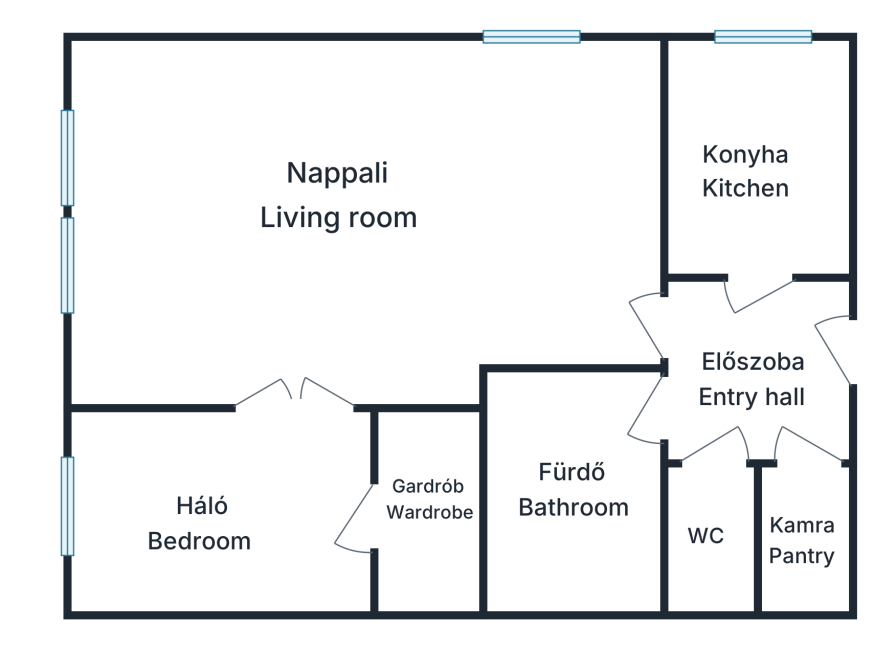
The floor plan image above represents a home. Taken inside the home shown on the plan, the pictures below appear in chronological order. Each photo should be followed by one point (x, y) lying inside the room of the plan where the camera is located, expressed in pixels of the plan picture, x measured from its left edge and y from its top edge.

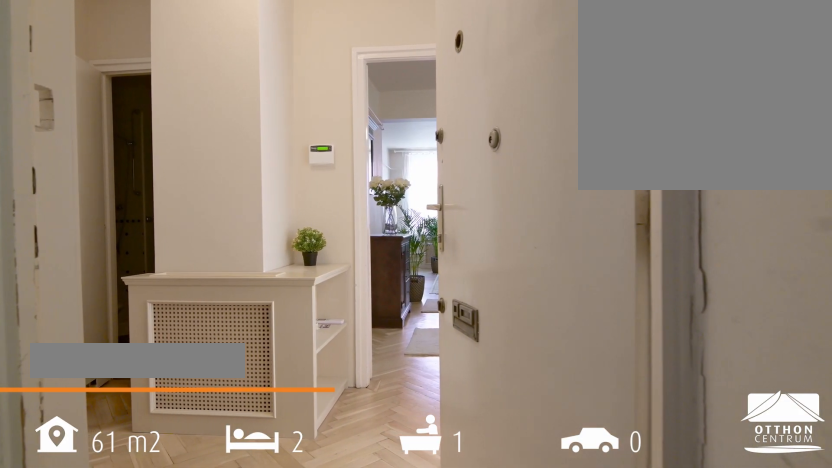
(755, 361)
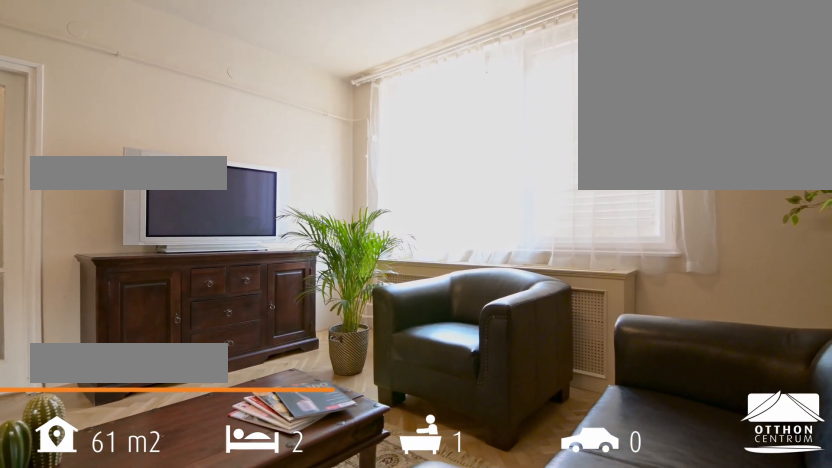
(372, 214)
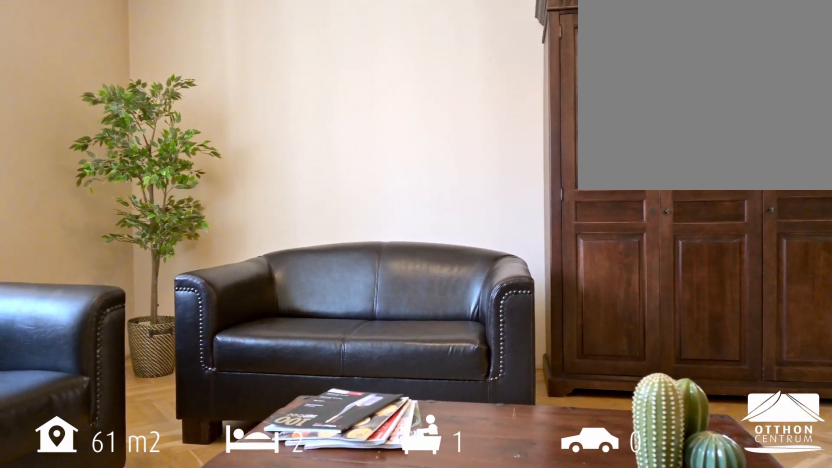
(372, 214)
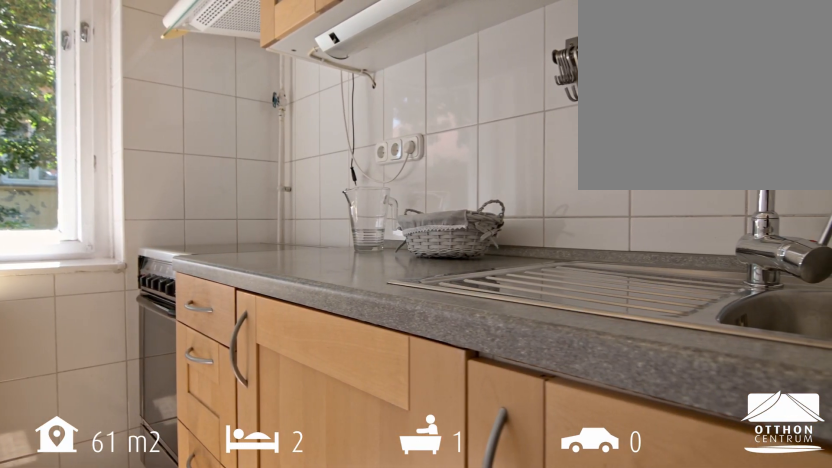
(750, 161)
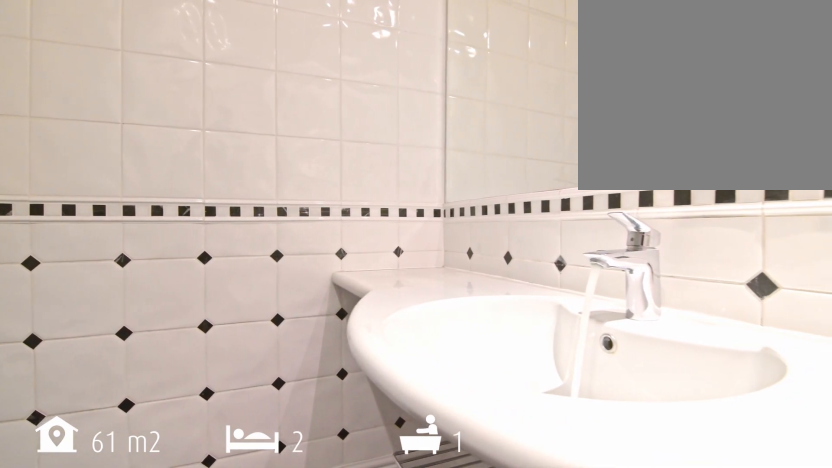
(568, 498)
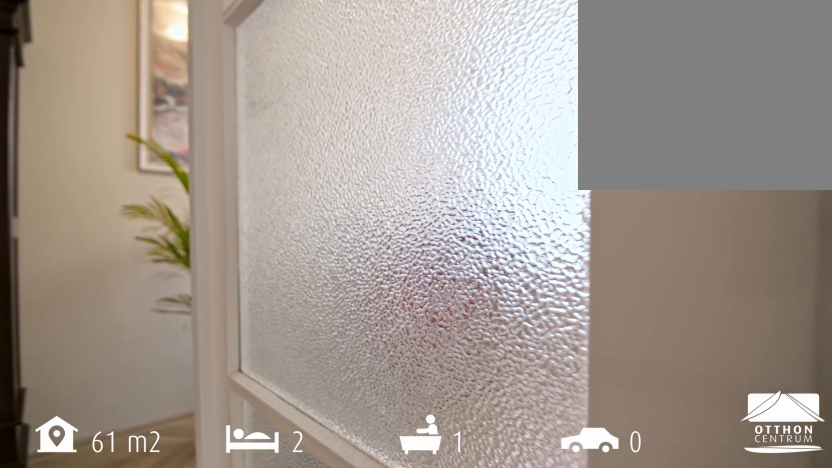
(248, 507)
